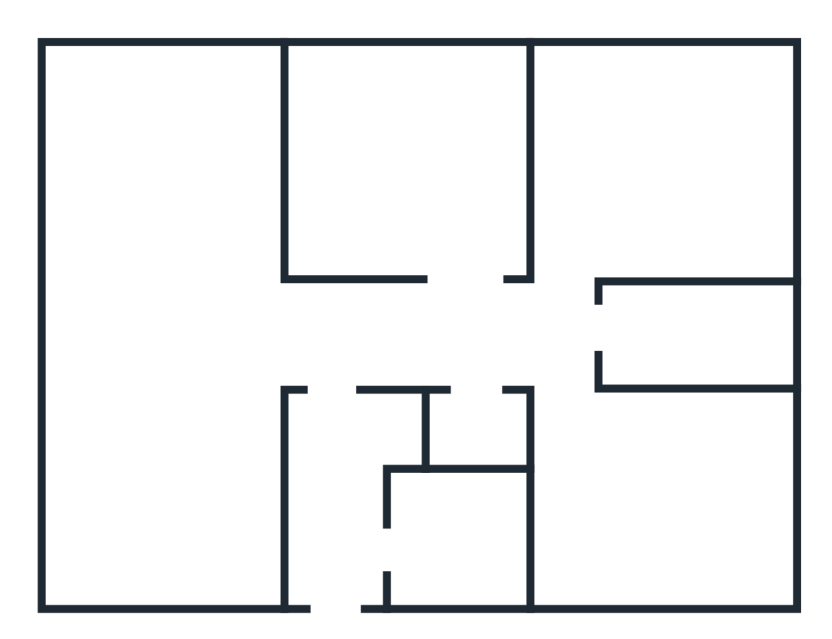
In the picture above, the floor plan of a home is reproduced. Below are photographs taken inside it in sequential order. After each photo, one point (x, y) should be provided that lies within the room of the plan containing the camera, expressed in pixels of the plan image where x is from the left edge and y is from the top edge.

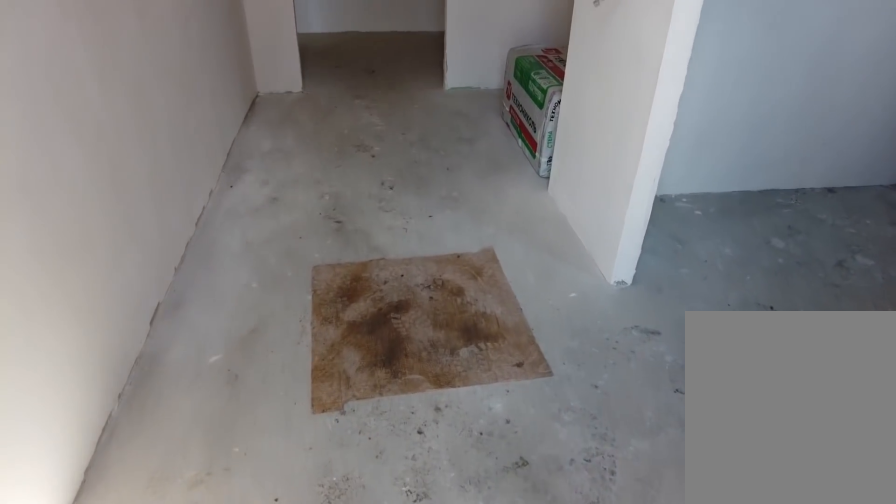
(337, 583)
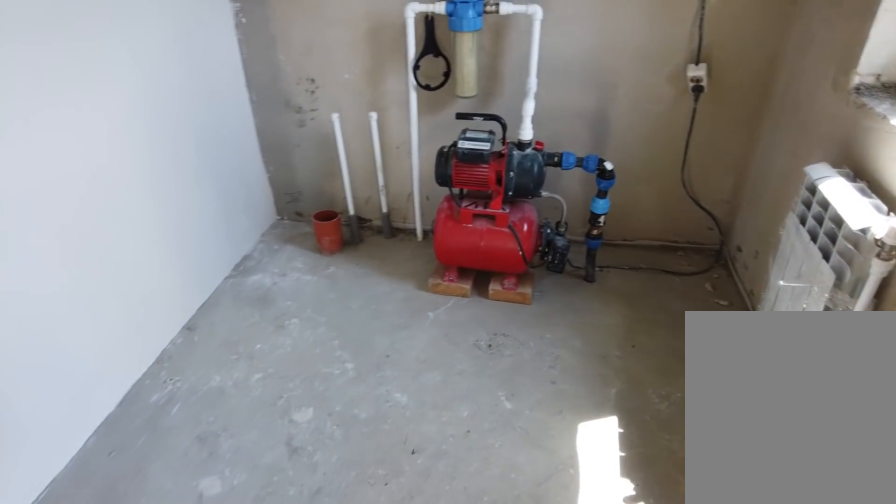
(428, 575)
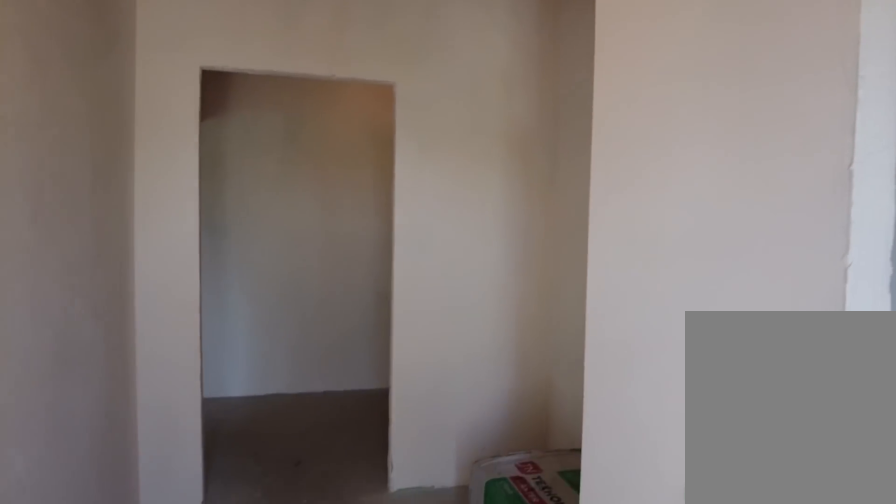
(351, 568)
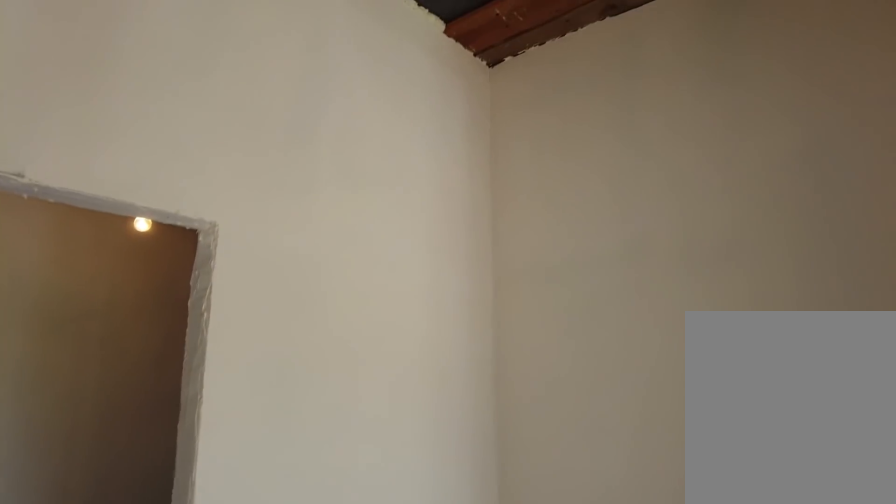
(329, 455)
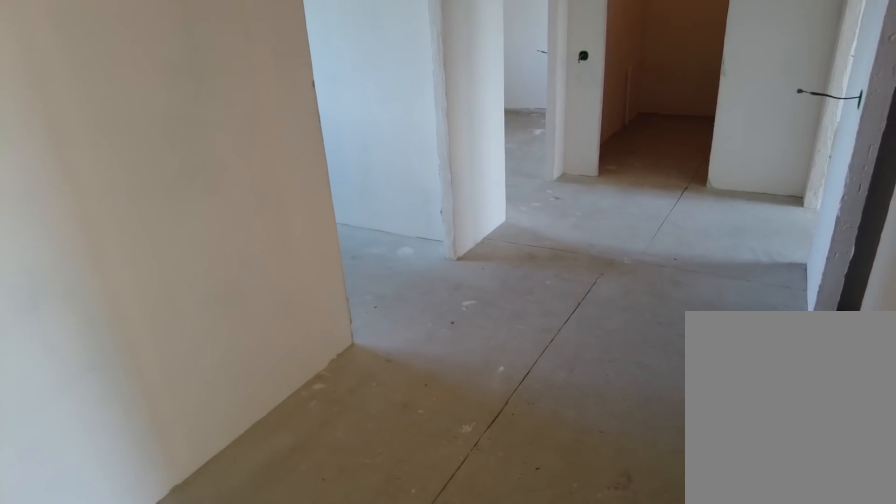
(336, 362)
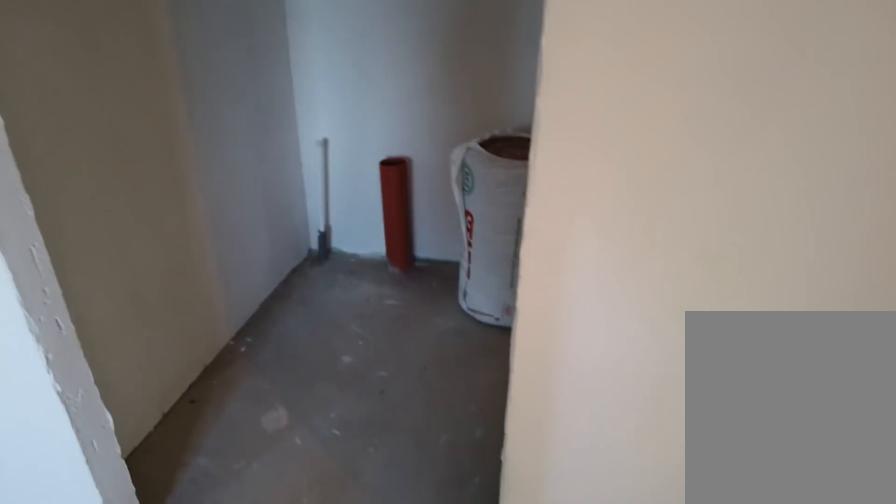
(488, 355)
